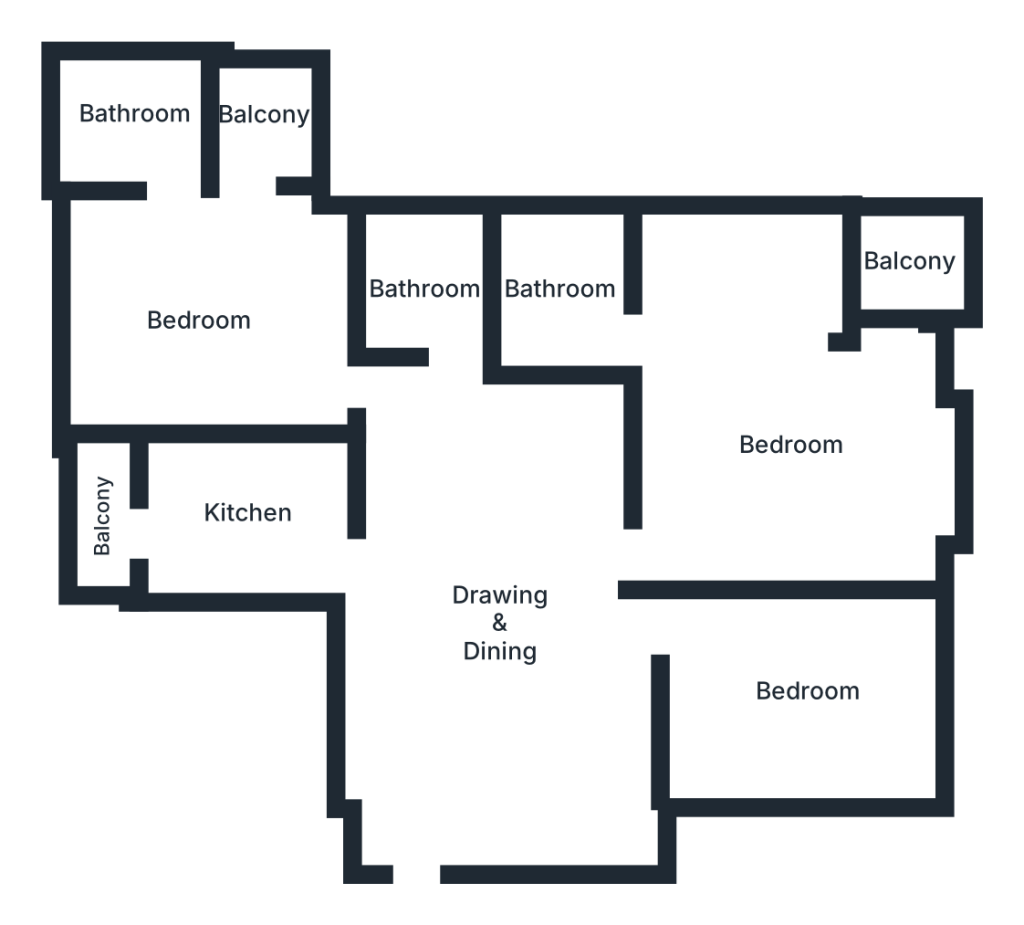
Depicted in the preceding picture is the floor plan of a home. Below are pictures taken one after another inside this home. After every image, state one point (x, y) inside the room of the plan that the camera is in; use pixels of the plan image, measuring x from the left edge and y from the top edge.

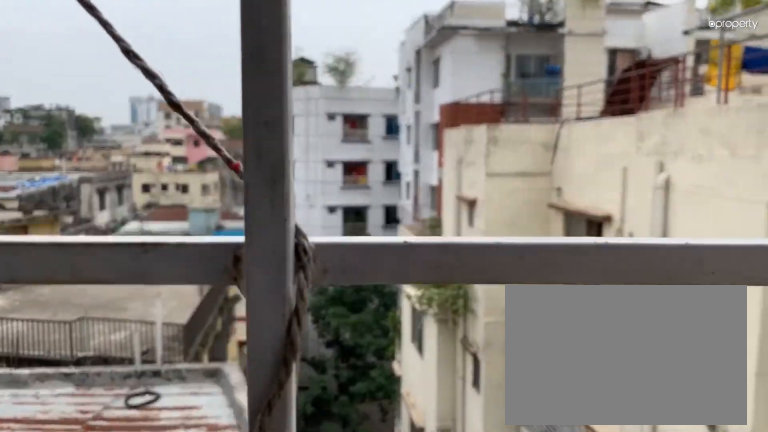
(907, 269)
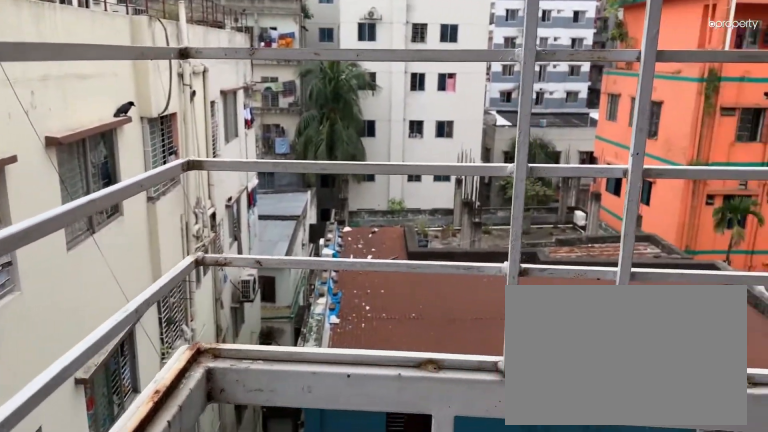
(907, 269)
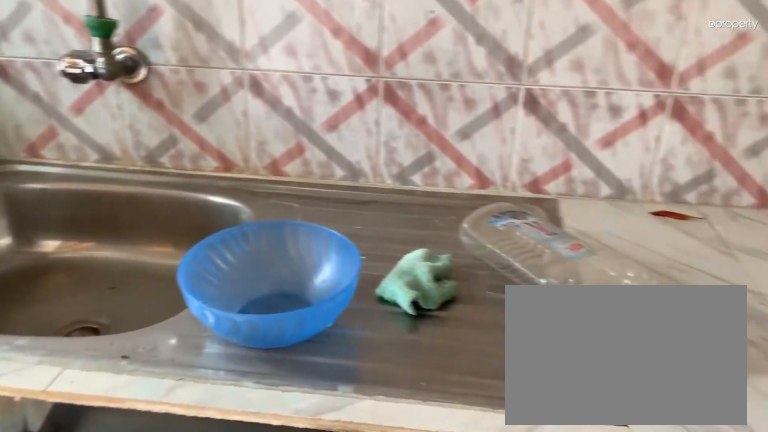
(245, 518)
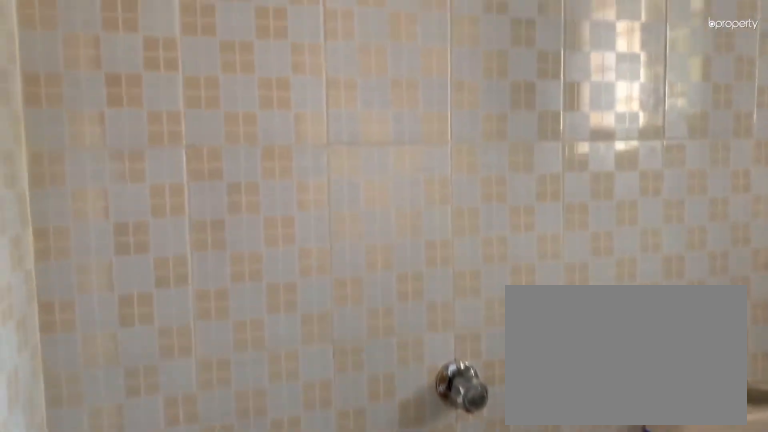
(444, 307)
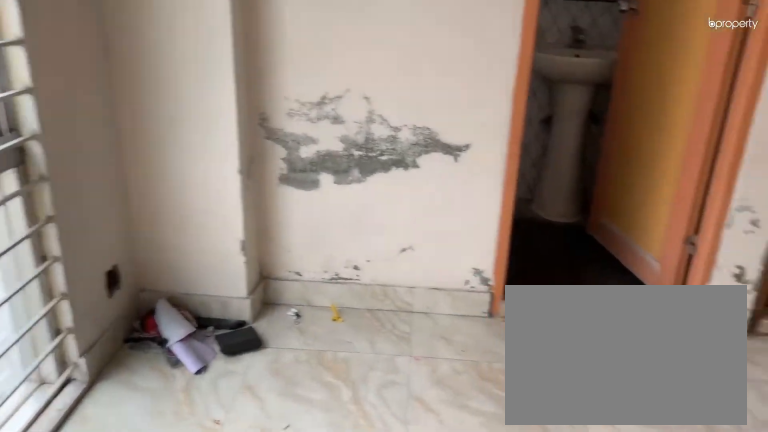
(203, 330)
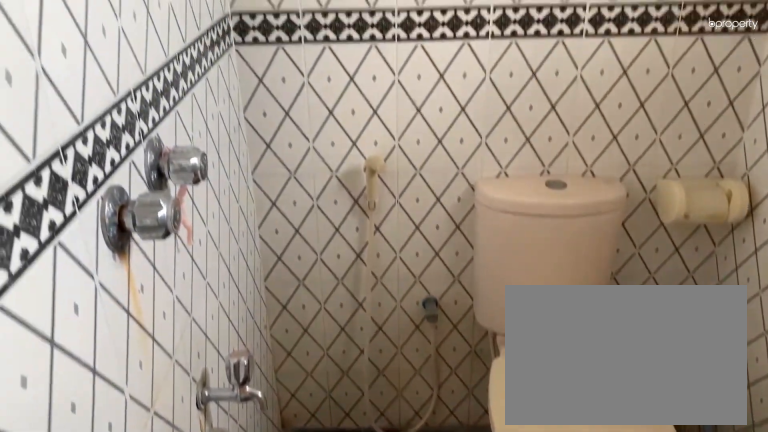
(137, 107)
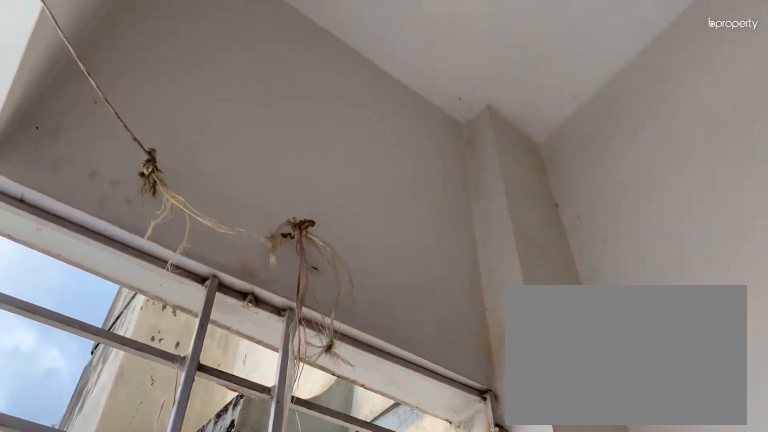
(252, 130)
